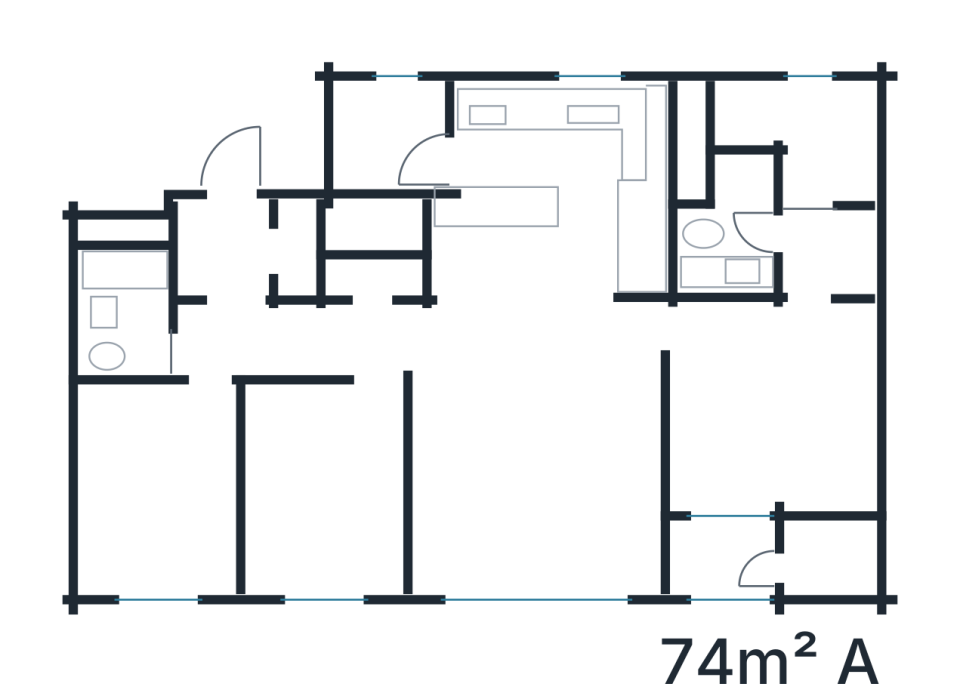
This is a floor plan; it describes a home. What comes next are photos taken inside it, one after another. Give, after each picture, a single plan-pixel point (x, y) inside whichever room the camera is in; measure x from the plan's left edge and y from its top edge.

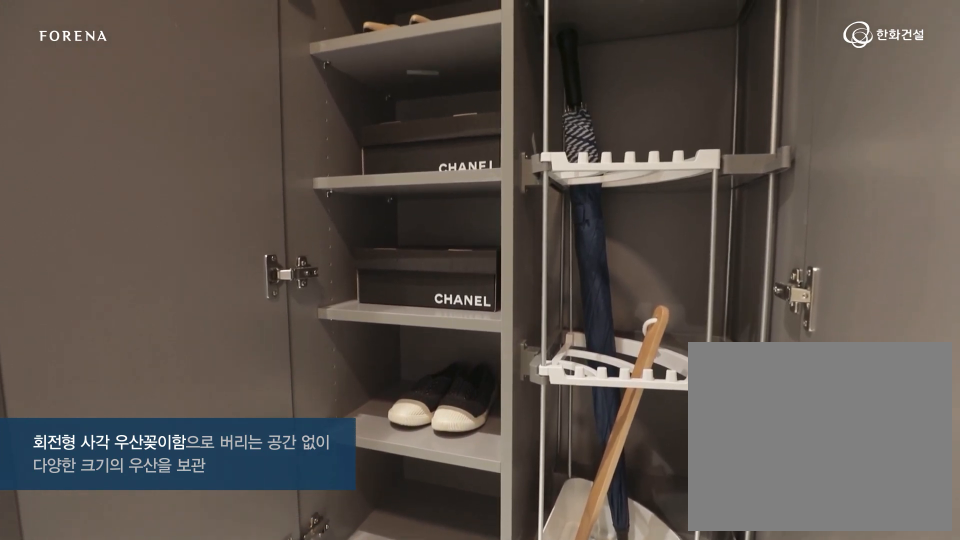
(235, 246)
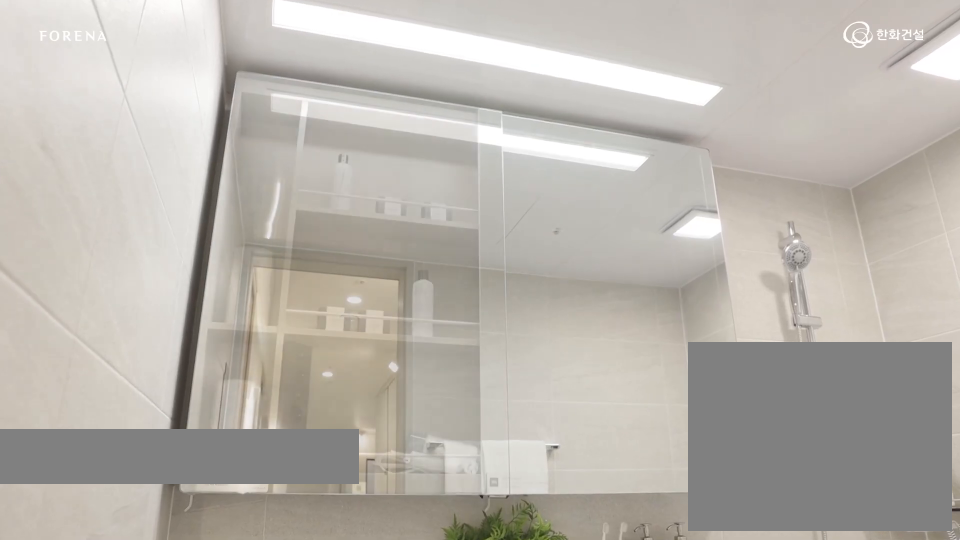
(161, 347)
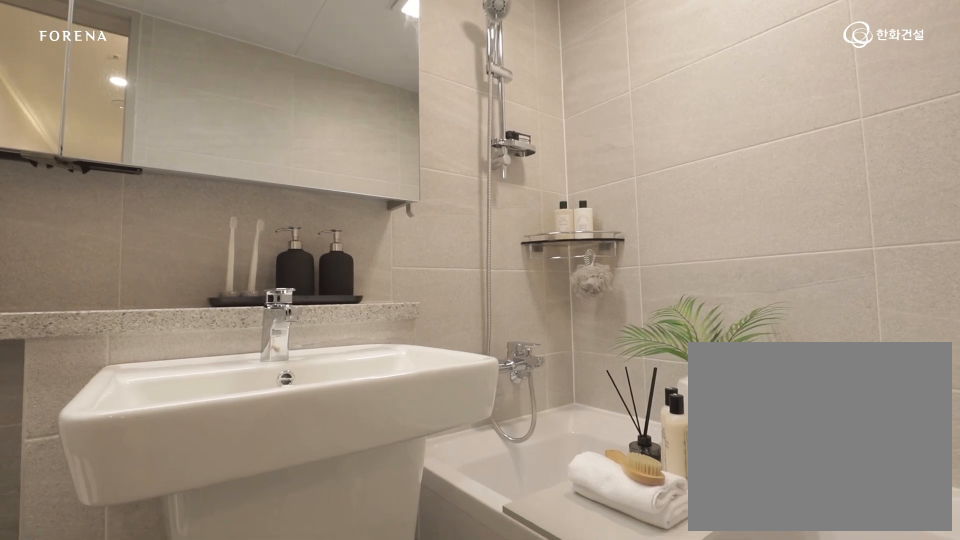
(161, 347)
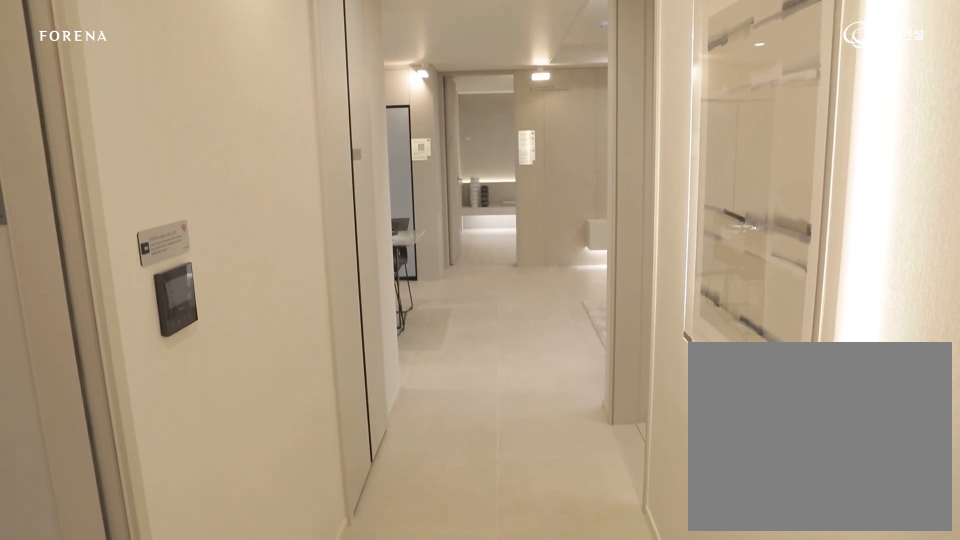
(342, 340)
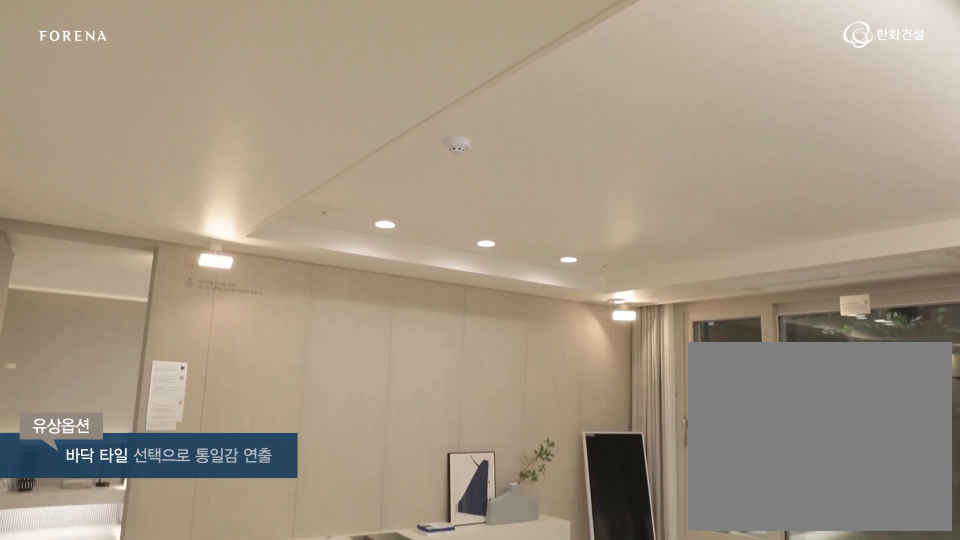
(544, 463)
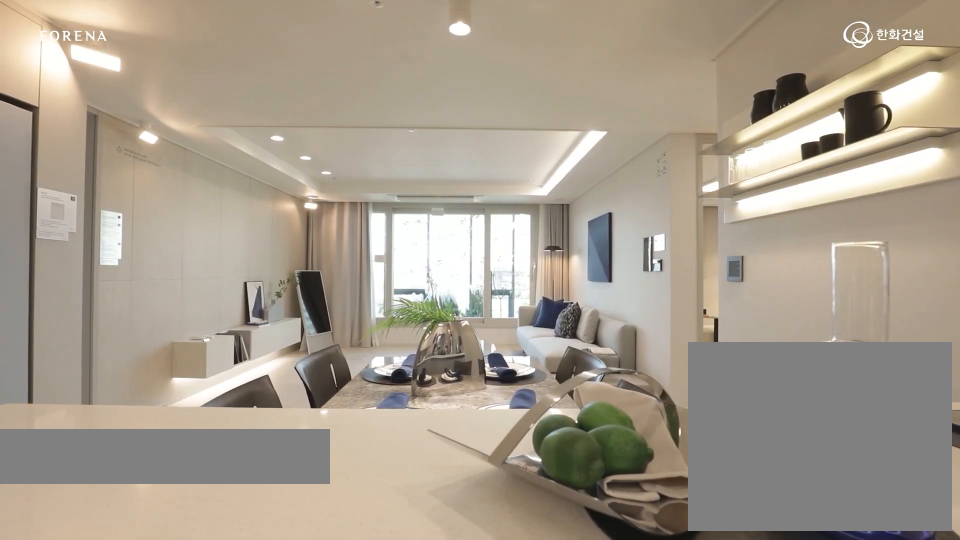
(527, 269)
